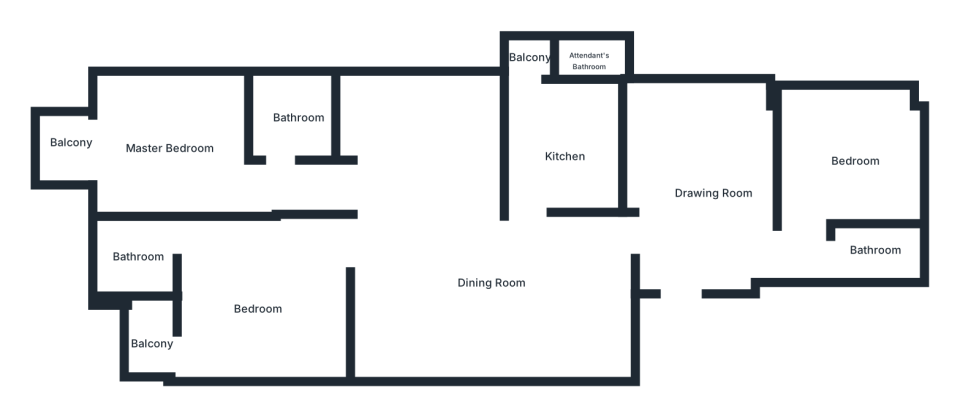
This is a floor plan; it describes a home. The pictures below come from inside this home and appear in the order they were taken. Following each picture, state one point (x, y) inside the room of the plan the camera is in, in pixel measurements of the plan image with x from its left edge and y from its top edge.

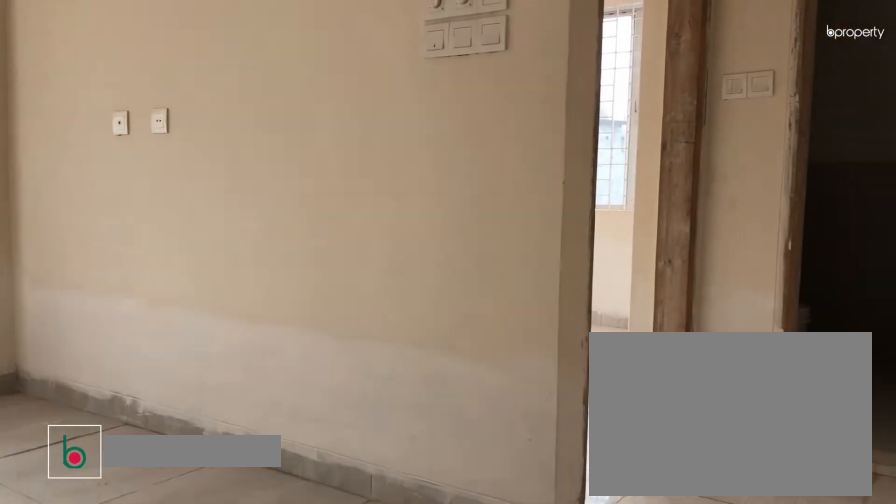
(716, 195)
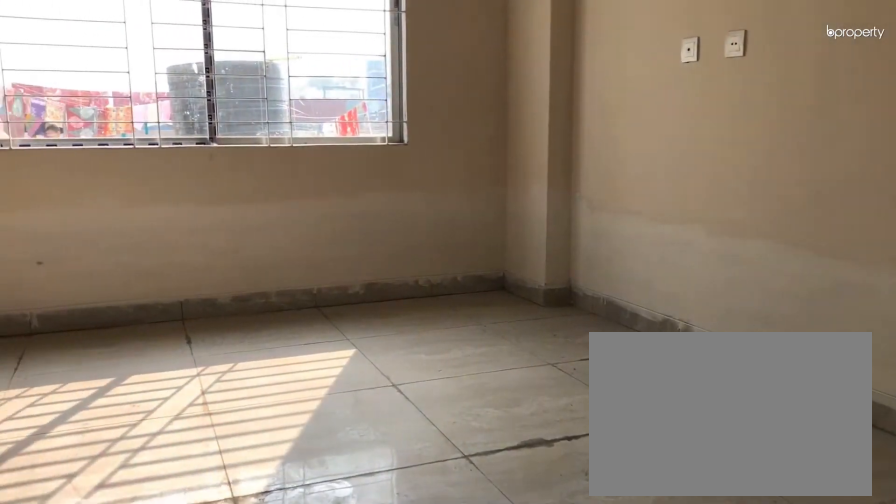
(716, 195)
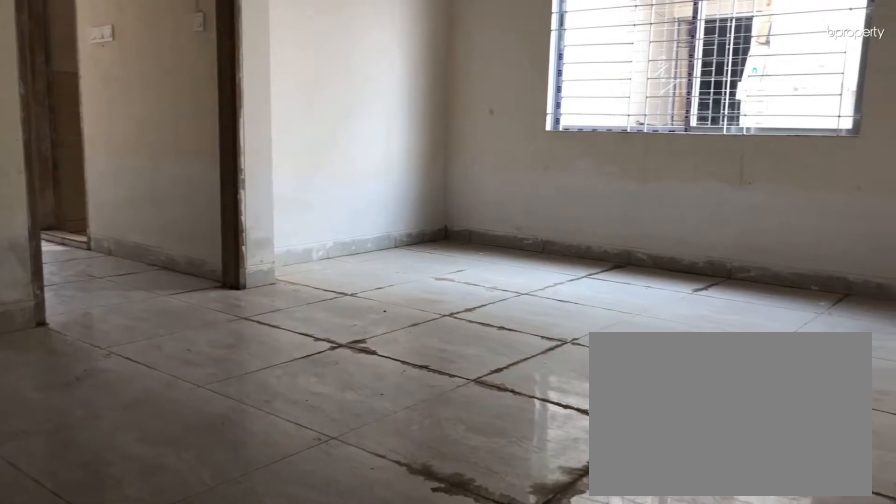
(496, 287)
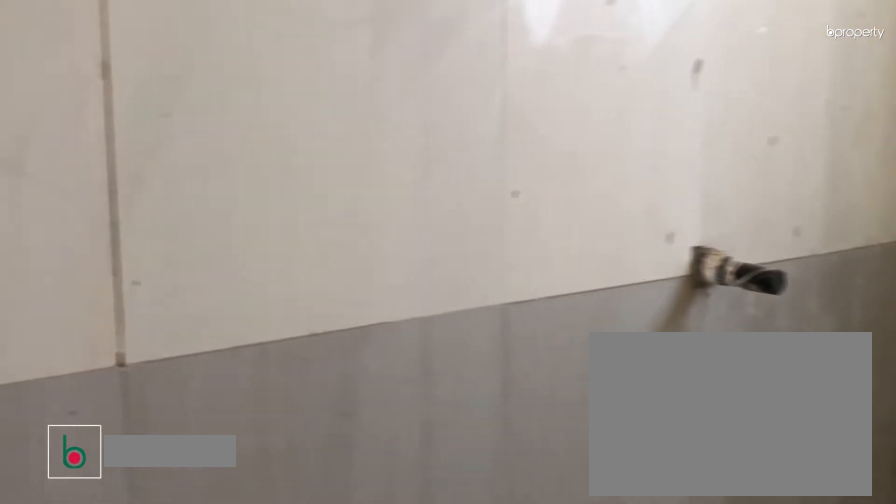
(876, 250)
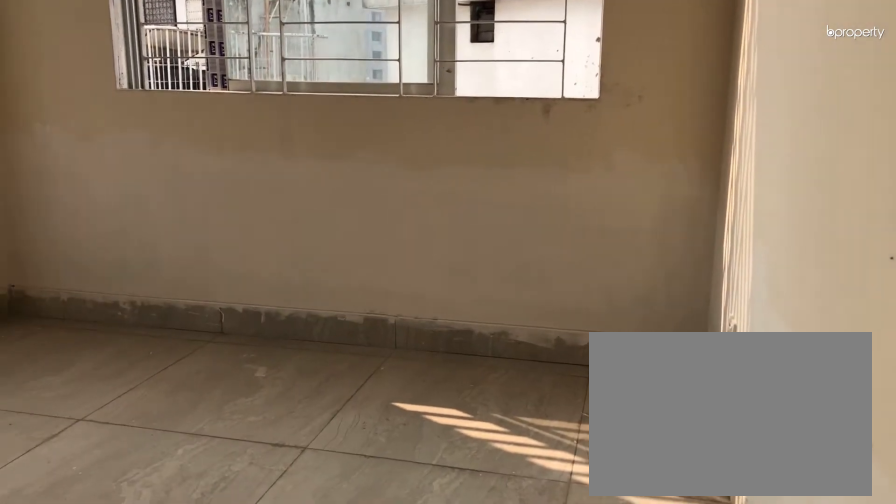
(858, 160)
